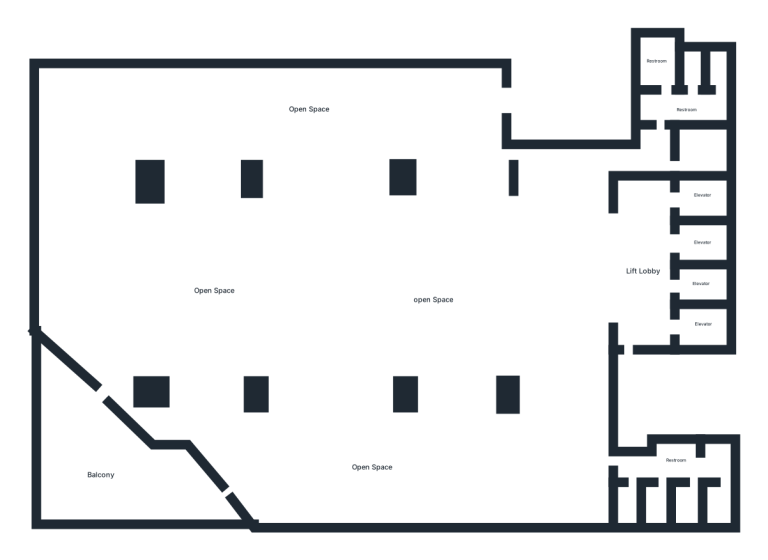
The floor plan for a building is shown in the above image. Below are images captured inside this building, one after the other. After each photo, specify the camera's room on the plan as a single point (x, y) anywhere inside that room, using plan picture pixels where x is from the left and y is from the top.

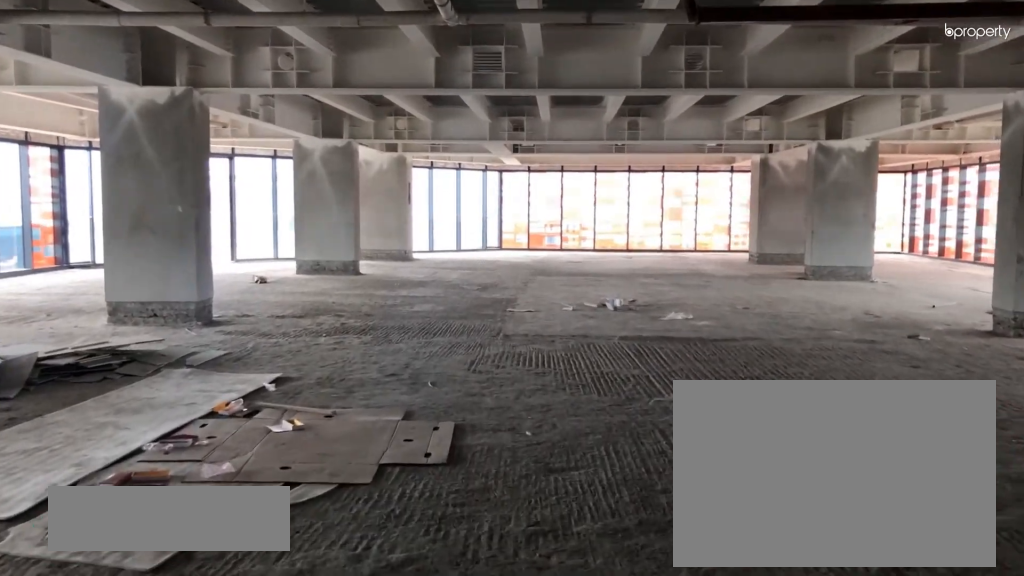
(576, 271)
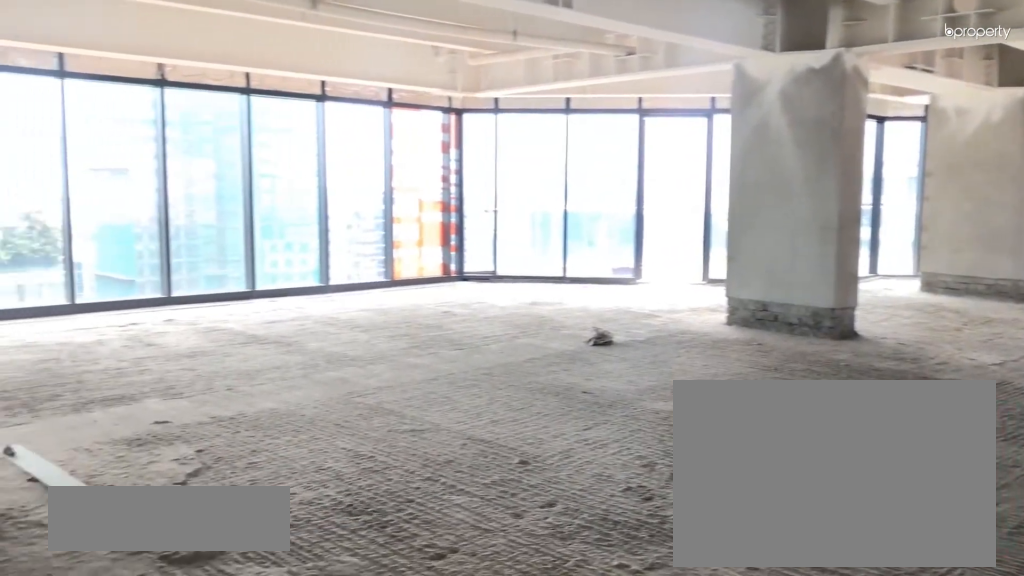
(301, 333)
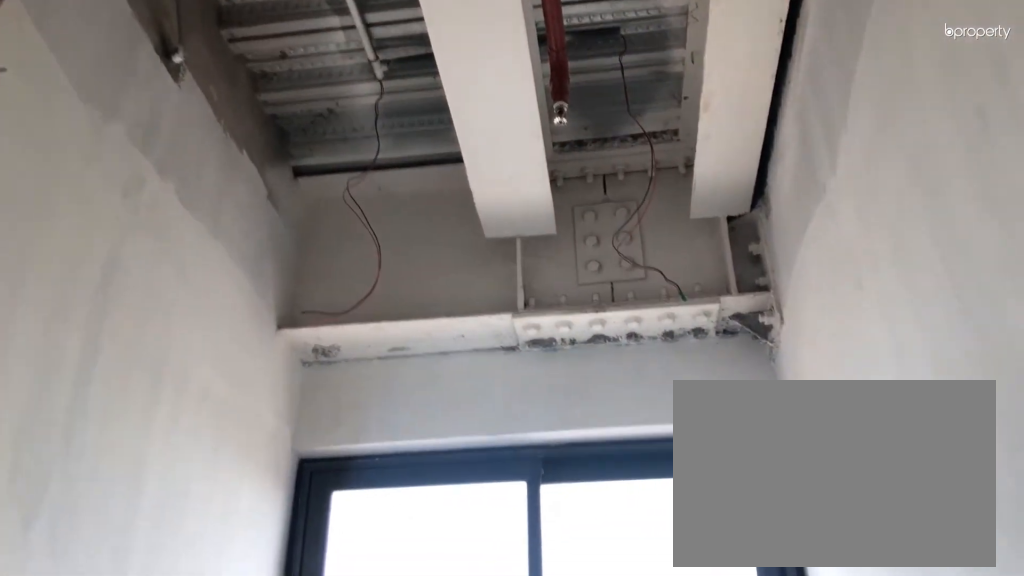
(699, 147)
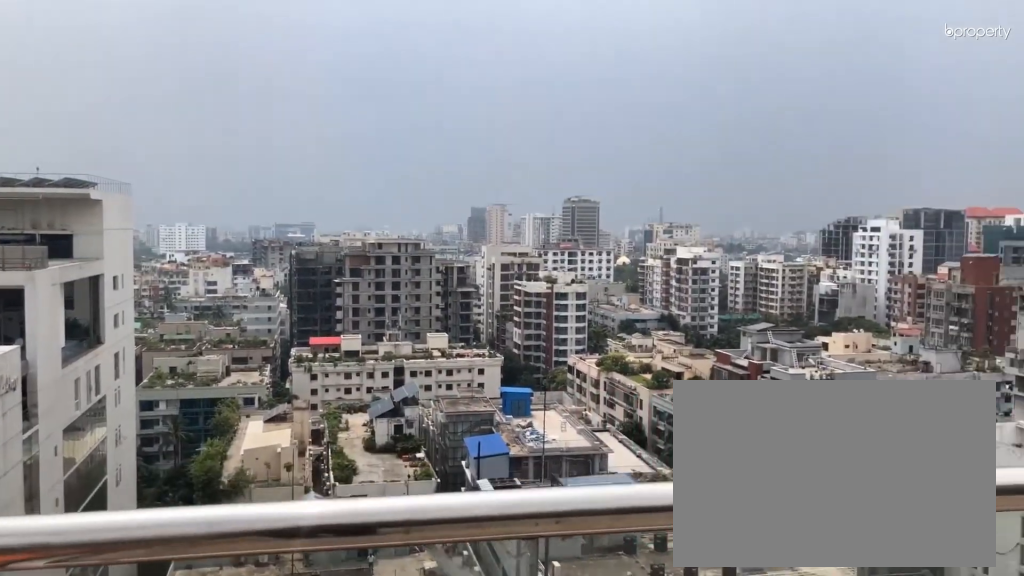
(95, 470)
